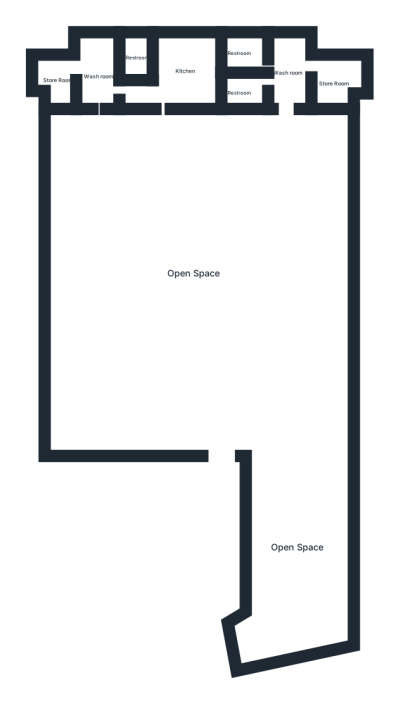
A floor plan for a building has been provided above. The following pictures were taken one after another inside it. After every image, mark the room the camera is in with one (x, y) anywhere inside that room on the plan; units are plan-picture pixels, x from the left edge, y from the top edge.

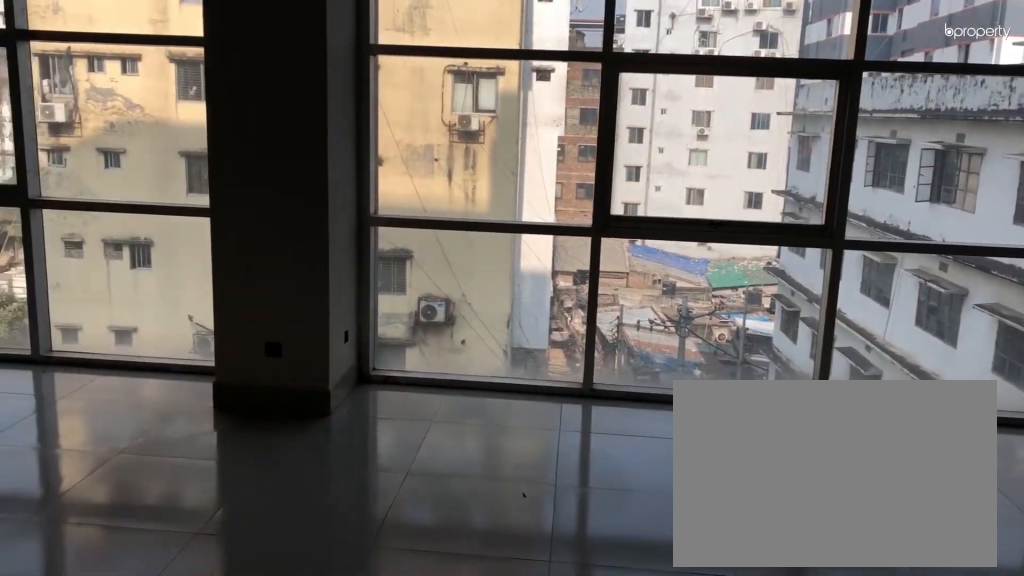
(191, 272)
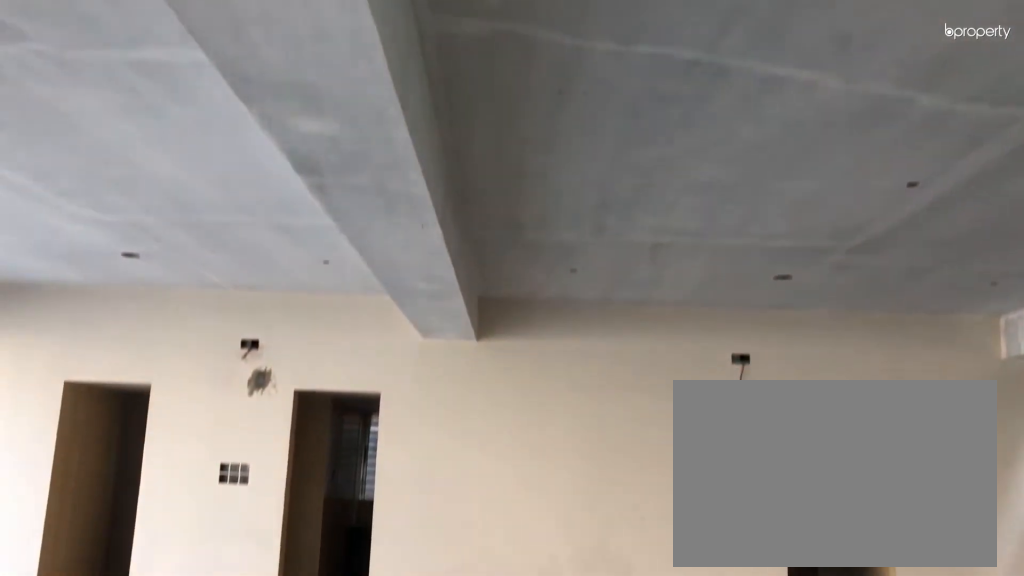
(191, 272)
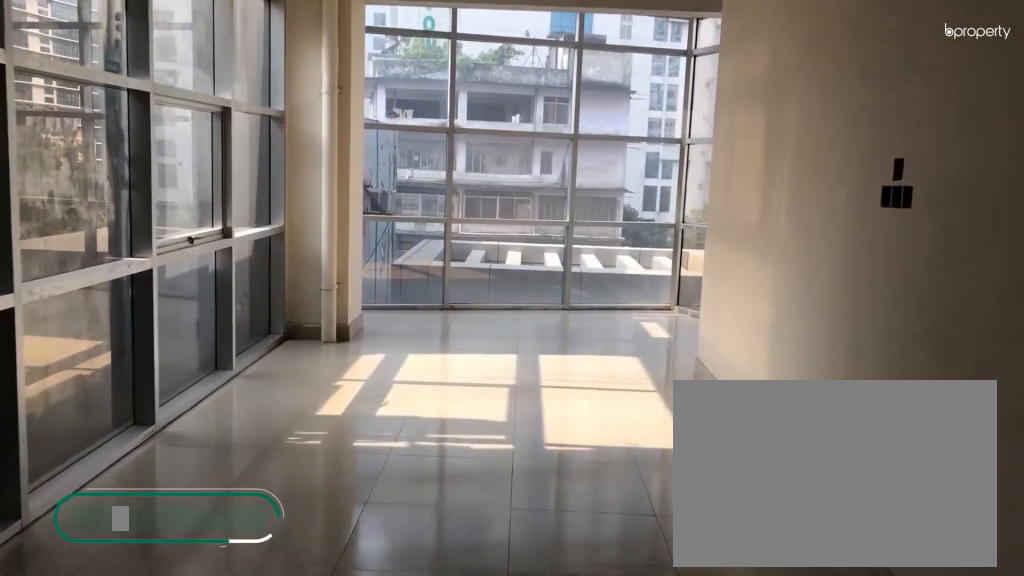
(300, 553)
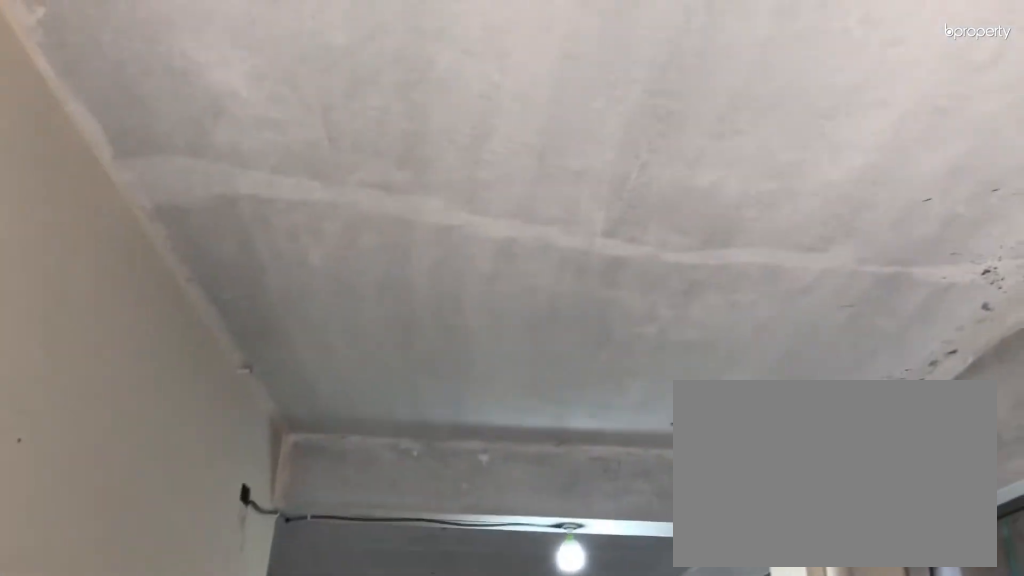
(300, 553)
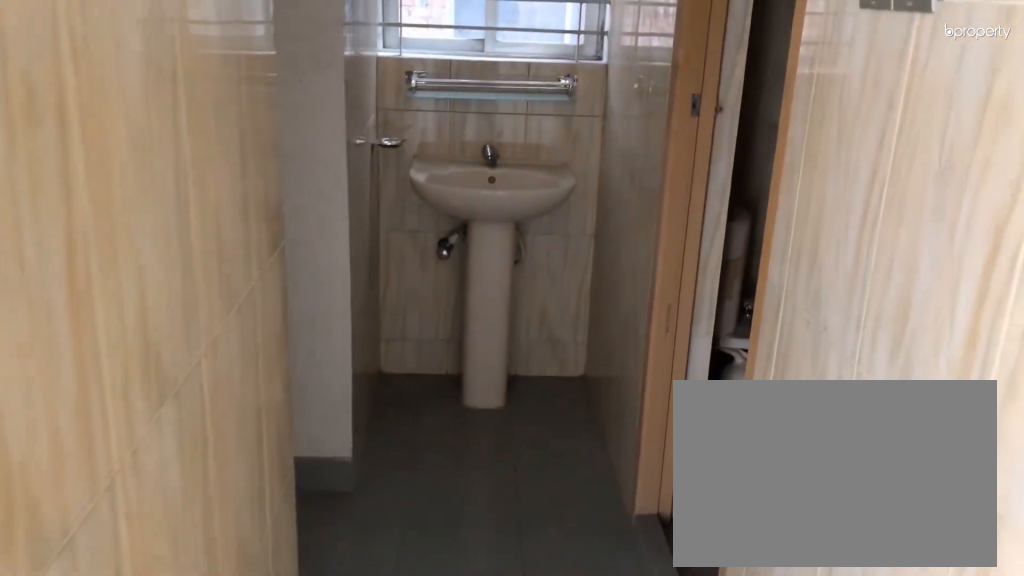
(102, 77)
